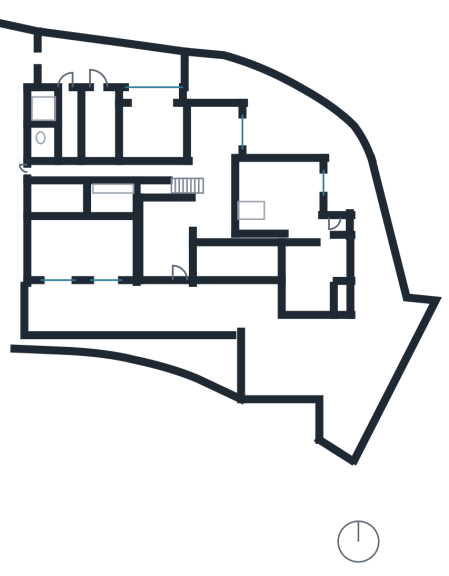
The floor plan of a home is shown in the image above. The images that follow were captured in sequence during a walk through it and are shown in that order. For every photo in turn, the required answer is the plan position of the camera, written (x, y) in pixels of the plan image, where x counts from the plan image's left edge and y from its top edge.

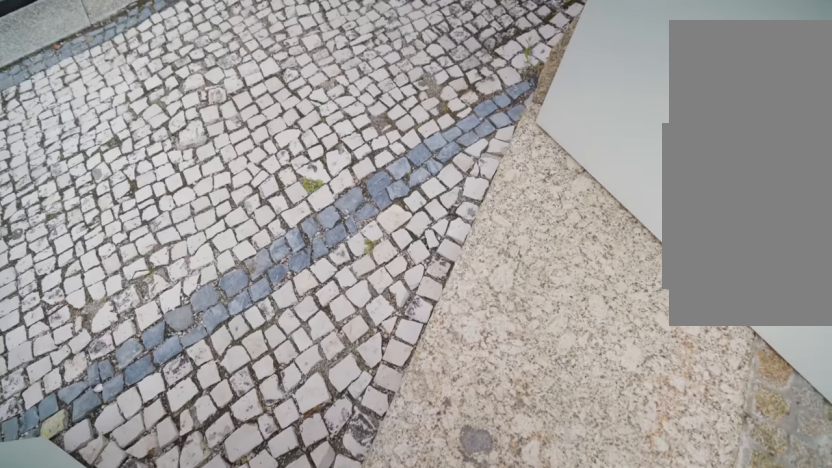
(258, 392)
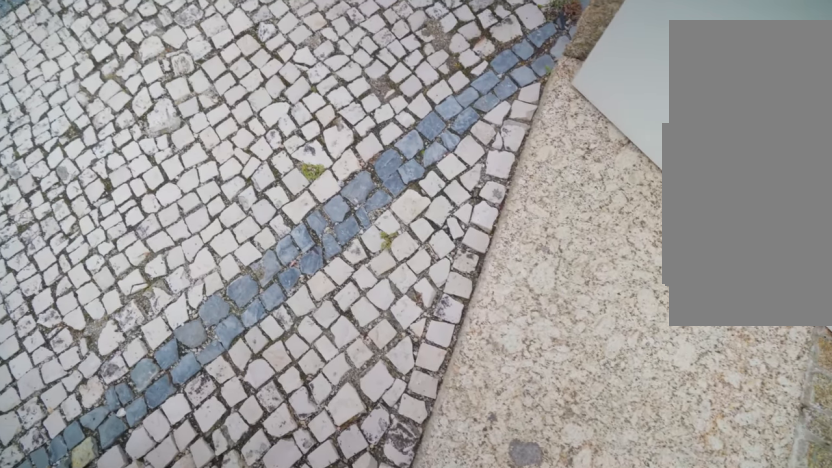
(257, 393)
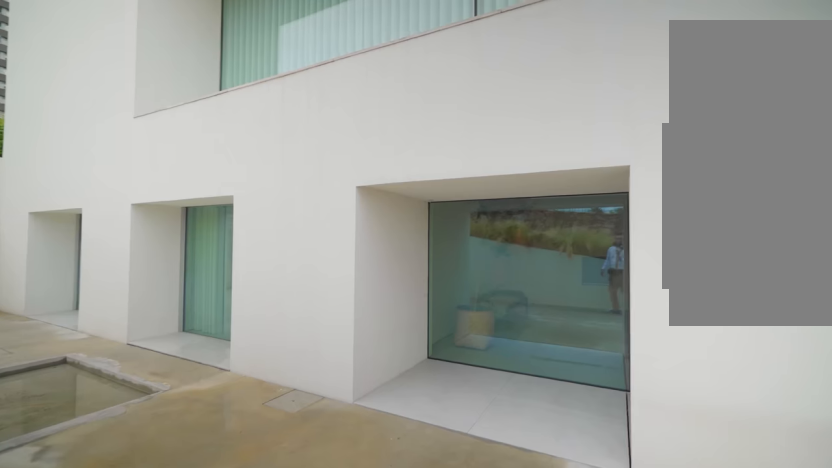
(163, 315)
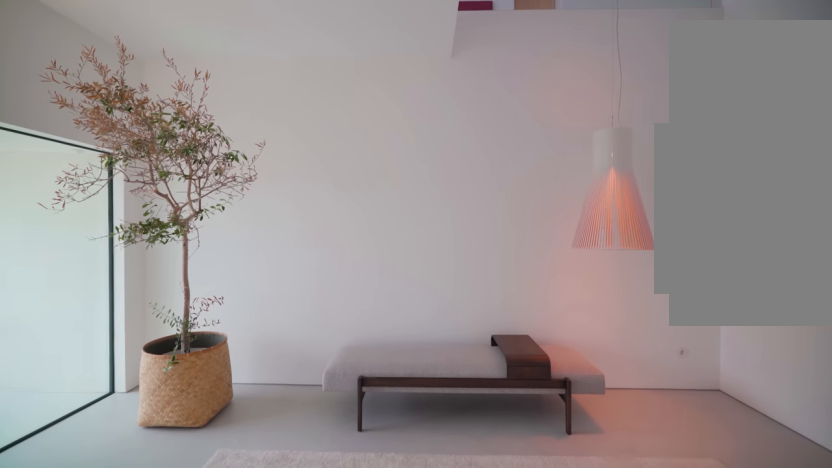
(181, 250)
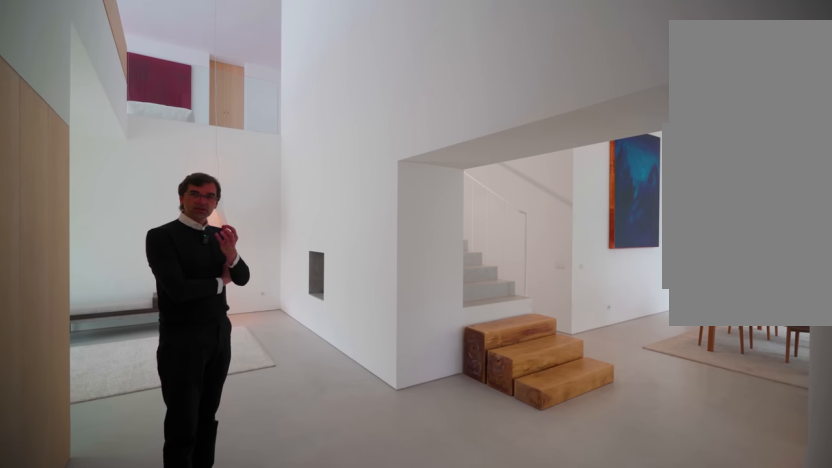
(224, 213)
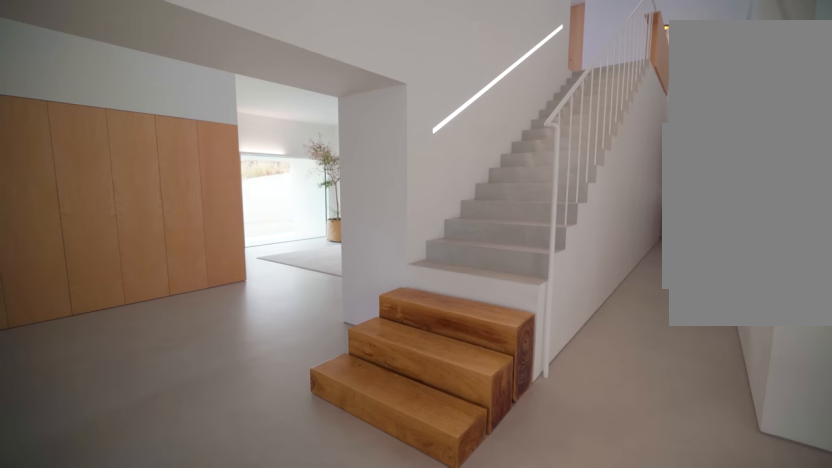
(229, 173)
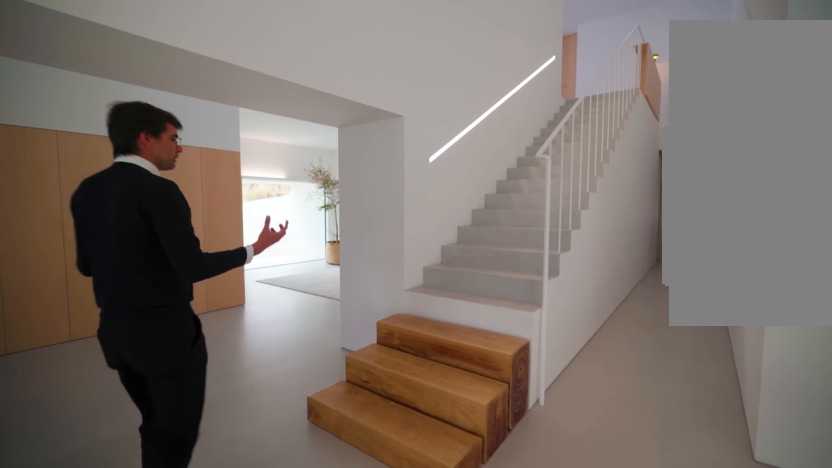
(229, 173)
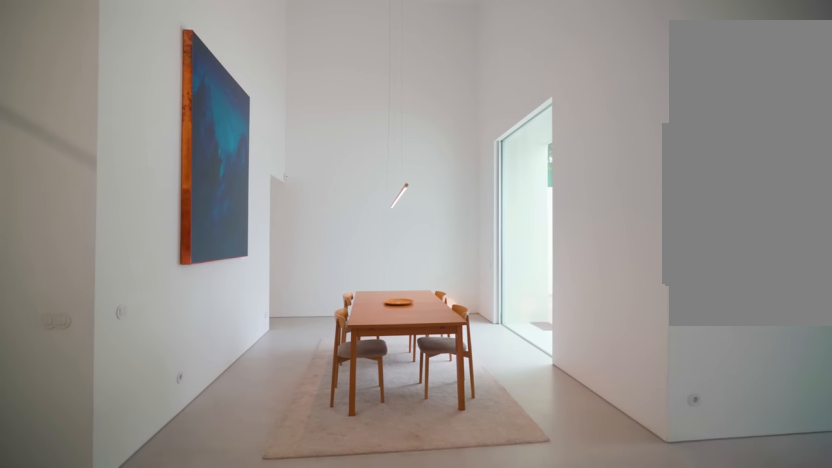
(215, 188)
